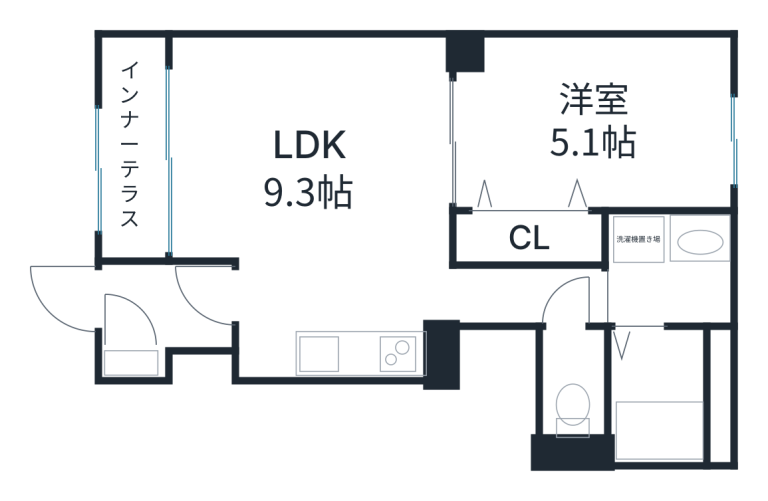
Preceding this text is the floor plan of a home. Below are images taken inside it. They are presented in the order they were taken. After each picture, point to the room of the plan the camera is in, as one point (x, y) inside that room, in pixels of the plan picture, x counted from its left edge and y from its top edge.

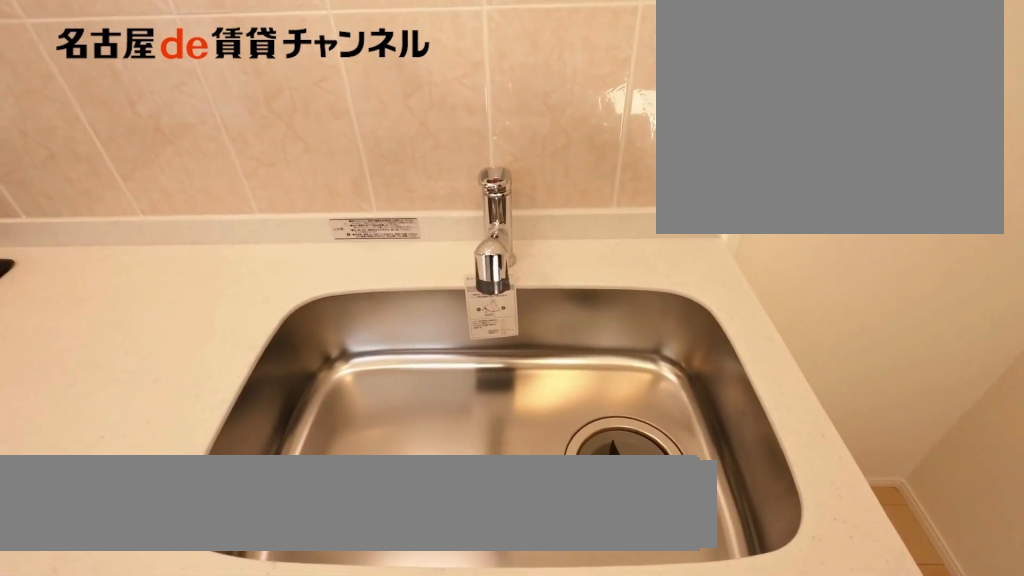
(372, 352)
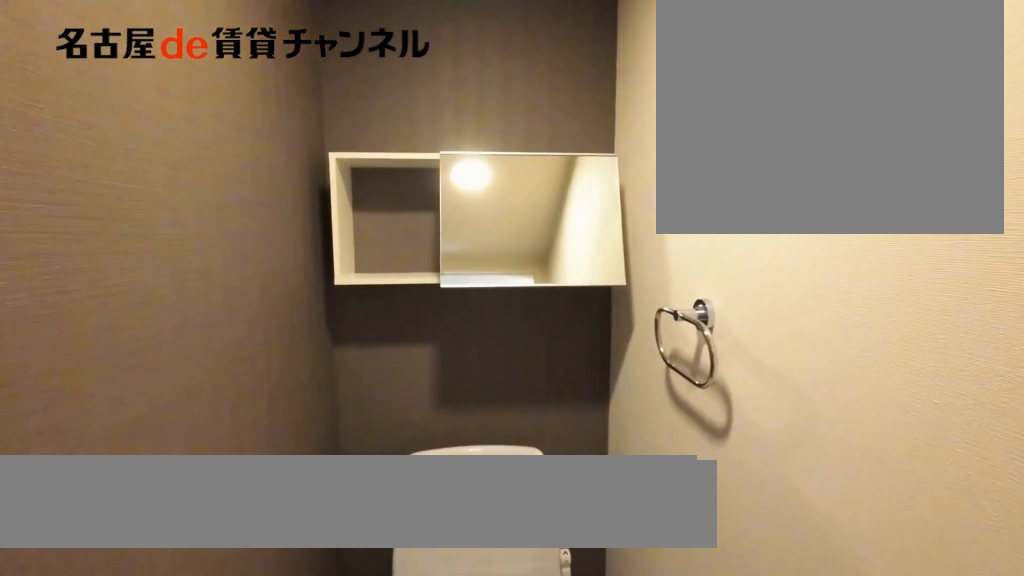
(571, 384)
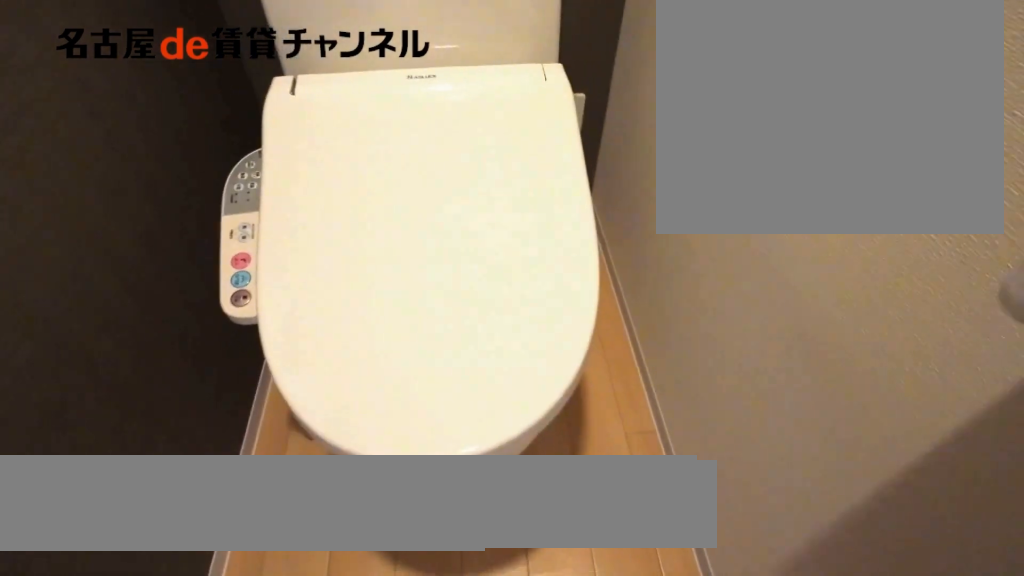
(571, 384)
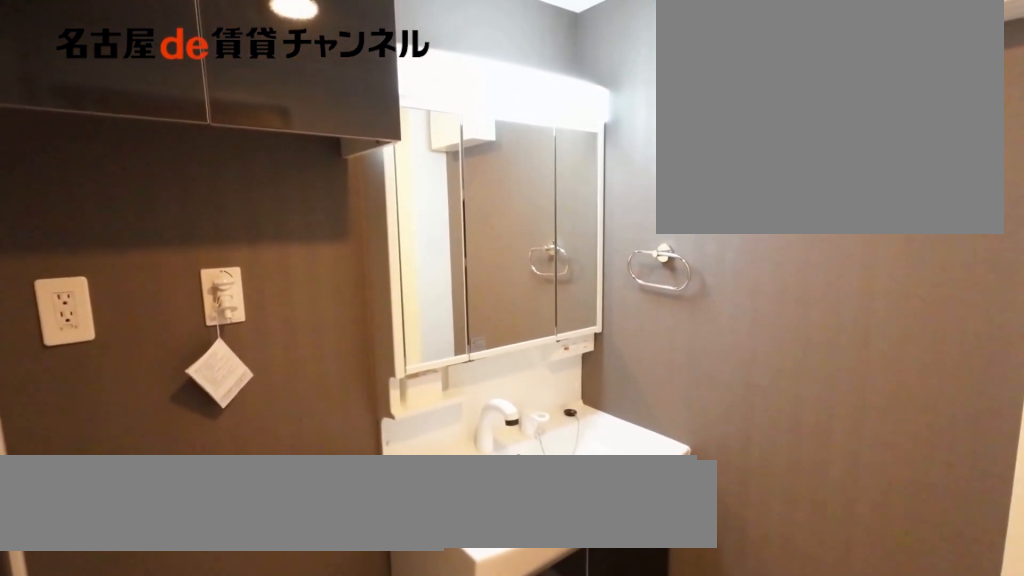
(667, 267)
